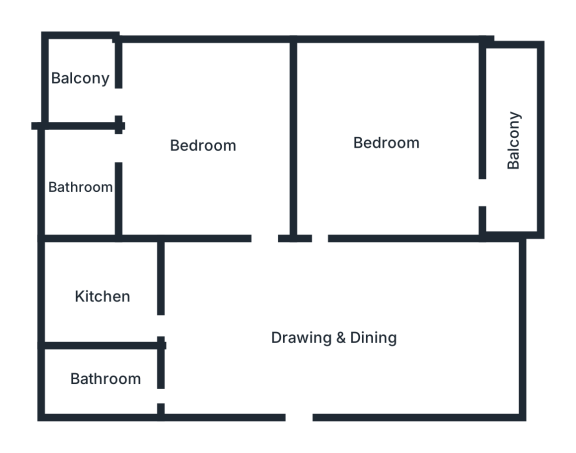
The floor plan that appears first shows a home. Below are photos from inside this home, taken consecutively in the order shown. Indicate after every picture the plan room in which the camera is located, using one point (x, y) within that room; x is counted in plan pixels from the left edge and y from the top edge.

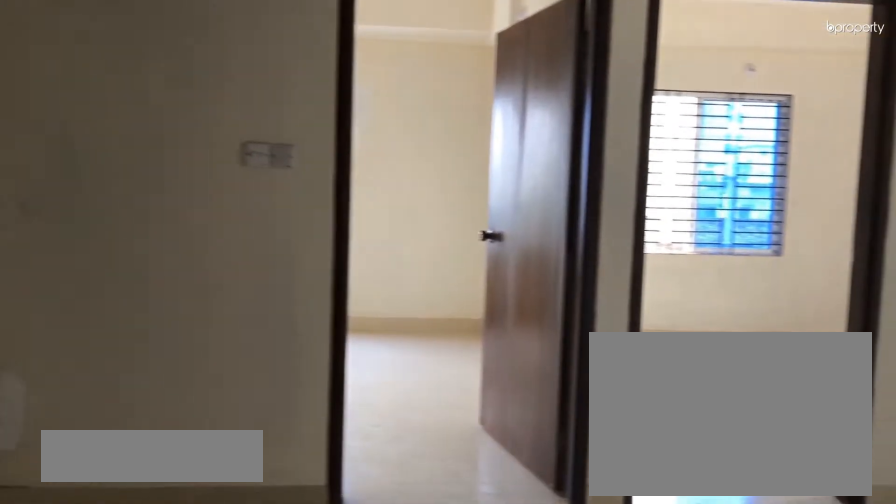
(303, 346)
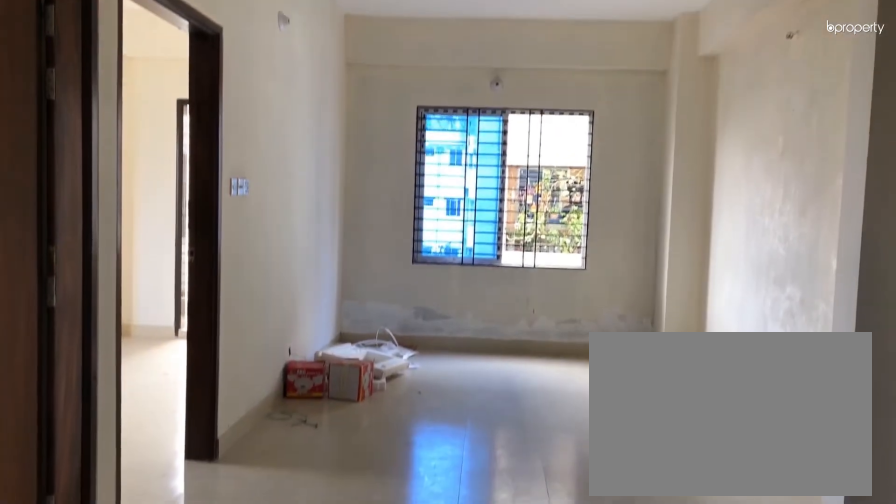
(303, 346)
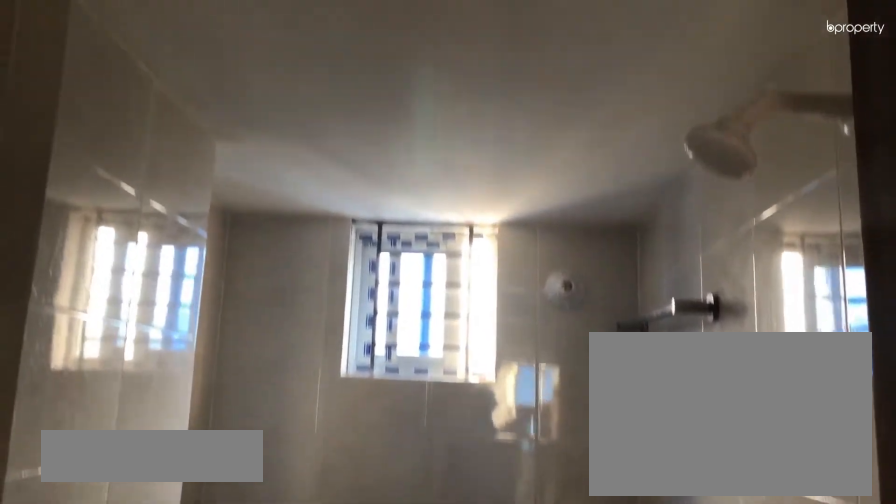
(106, 384)
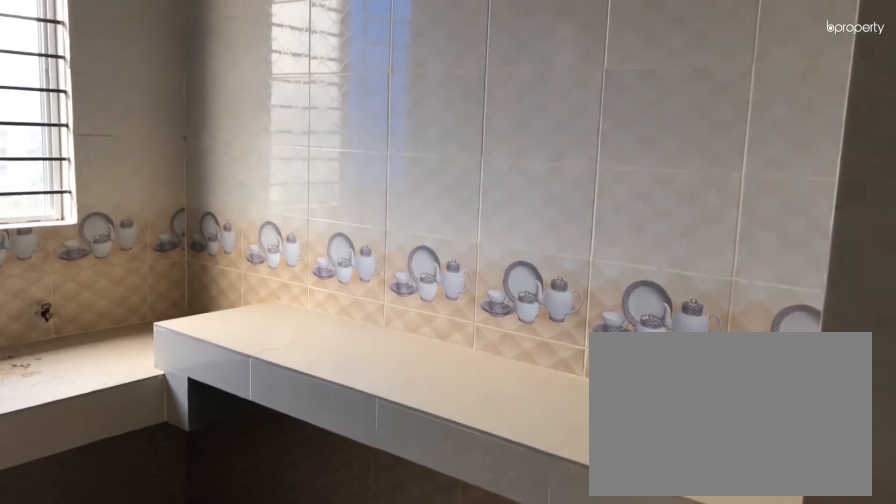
(104, 298)
